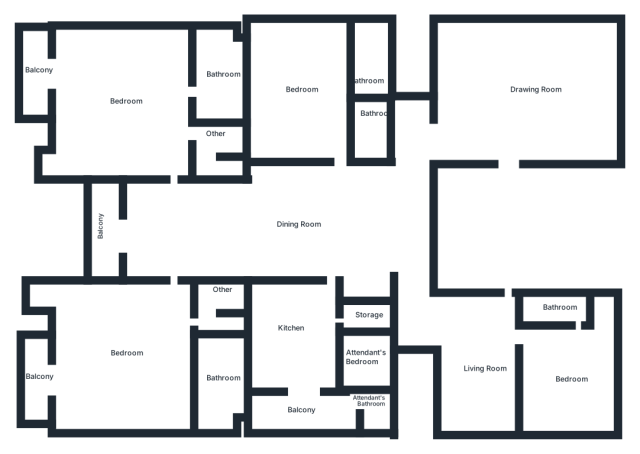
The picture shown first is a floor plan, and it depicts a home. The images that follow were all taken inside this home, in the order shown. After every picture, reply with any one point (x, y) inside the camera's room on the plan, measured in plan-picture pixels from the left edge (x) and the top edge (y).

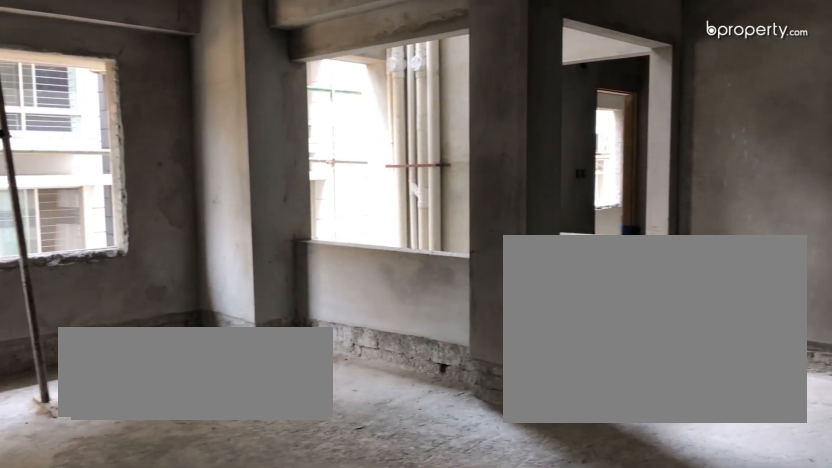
(484, 351)
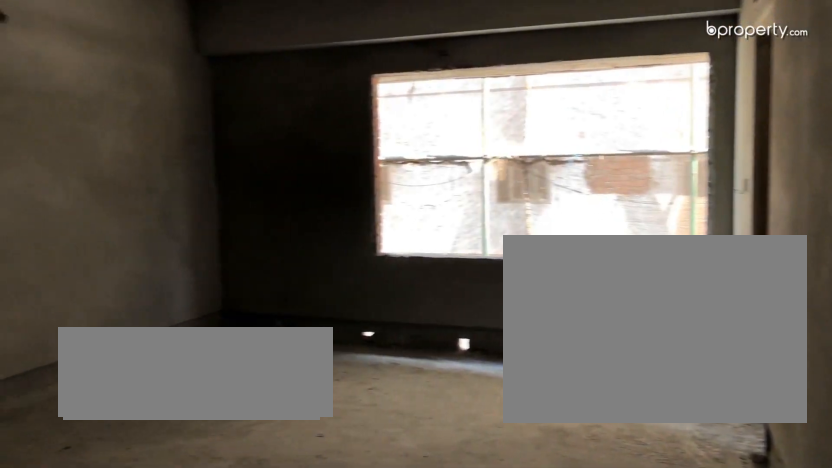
(302, 99)
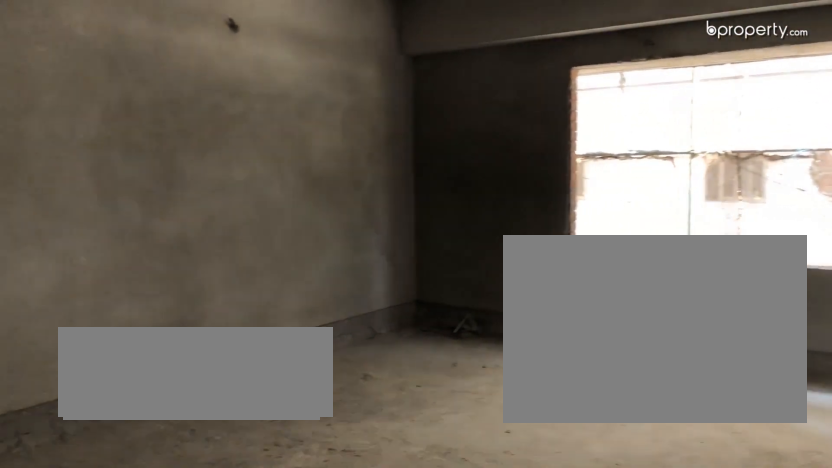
(302, 99)
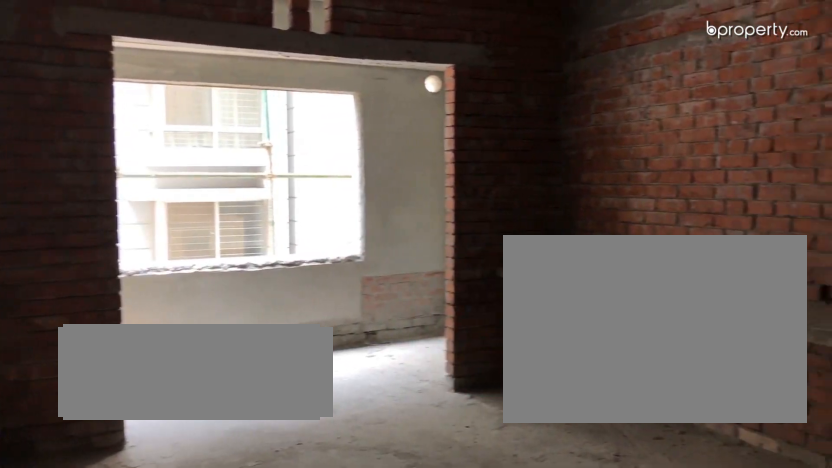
(294, 349)
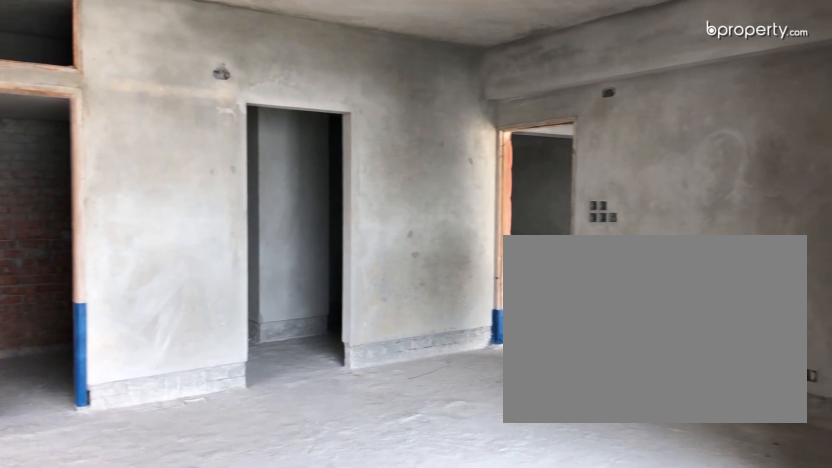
(146, 123)
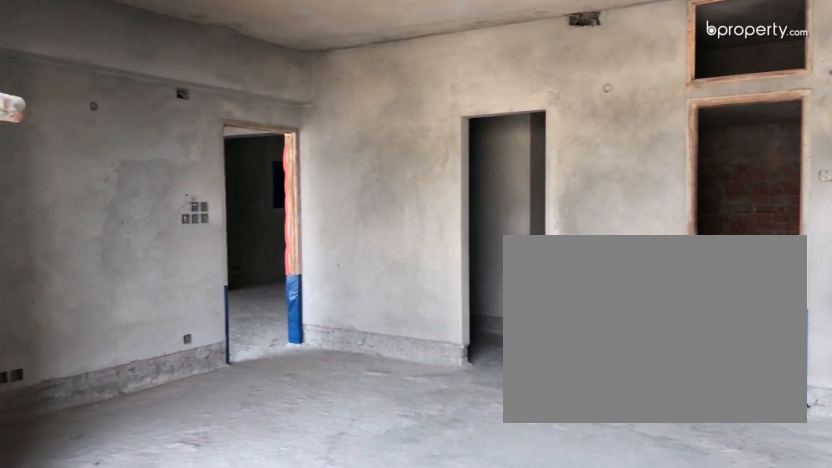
(125, 347)
